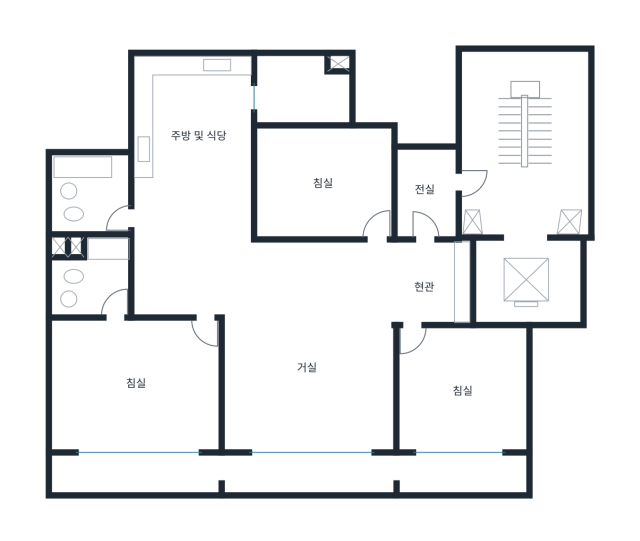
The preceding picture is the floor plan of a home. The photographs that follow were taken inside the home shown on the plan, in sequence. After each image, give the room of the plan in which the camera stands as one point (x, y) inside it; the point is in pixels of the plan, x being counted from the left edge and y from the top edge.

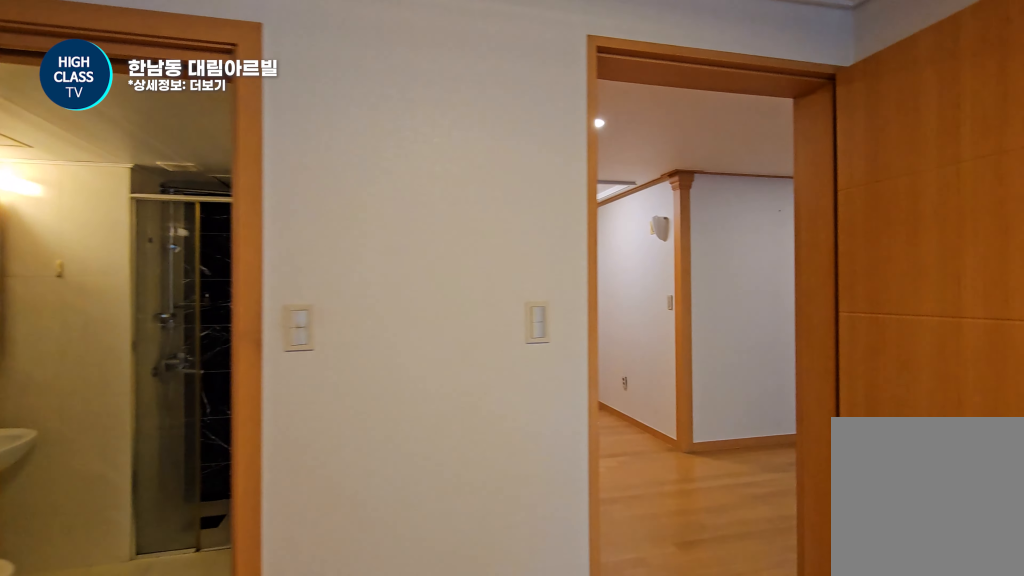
(139, 380)
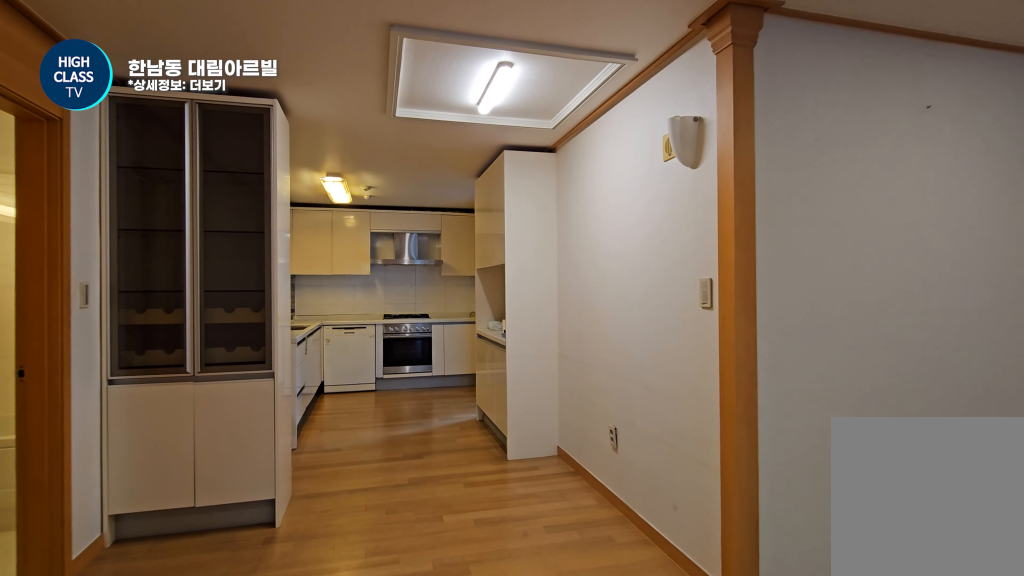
(262, 280)
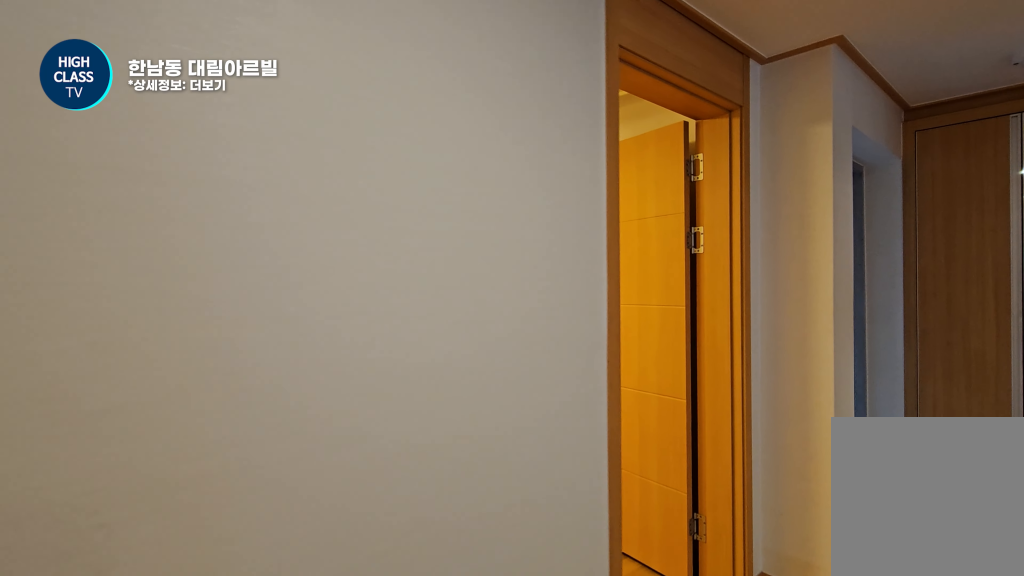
(262, 280)
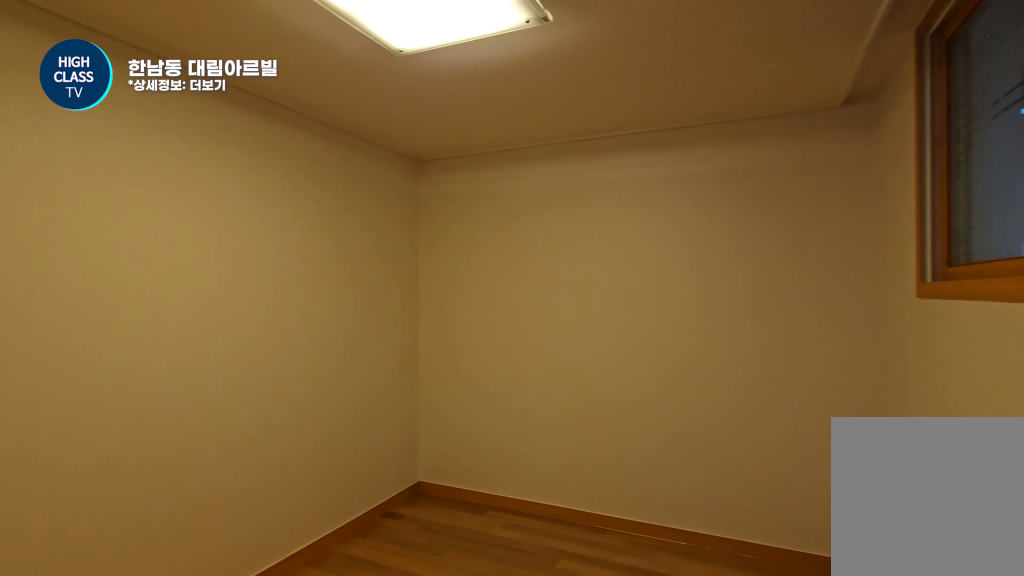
(323, 178)
